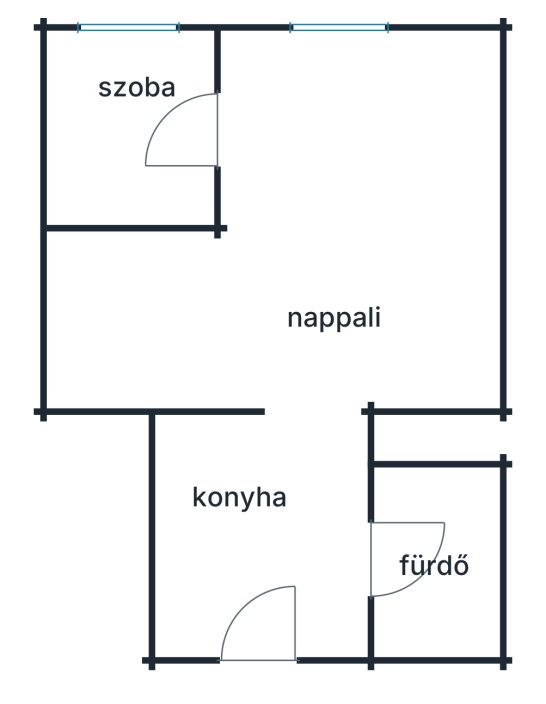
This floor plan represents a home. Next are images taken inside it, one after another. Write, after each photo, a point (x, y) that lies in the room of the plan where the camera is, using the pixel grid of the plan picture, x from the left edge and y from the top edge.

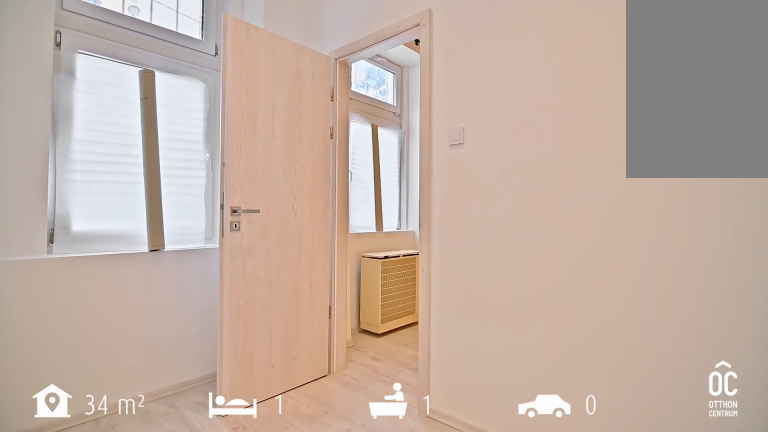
(128, 127)
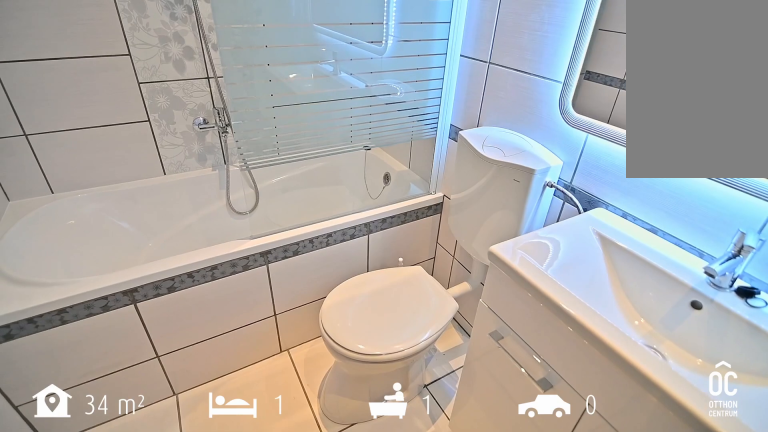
(437, 560)
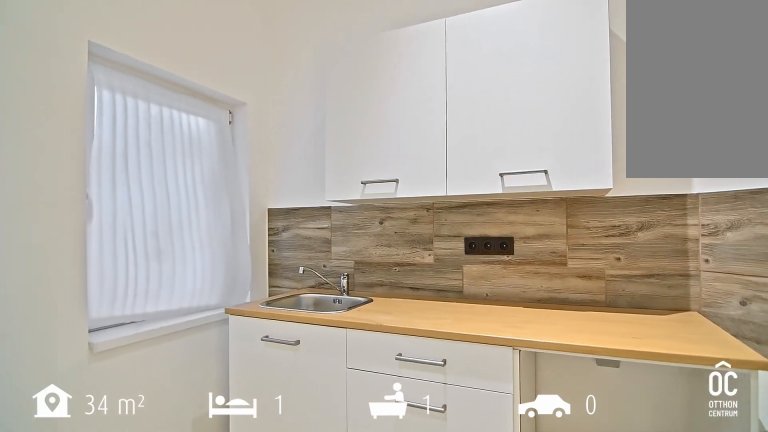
(258, 538)
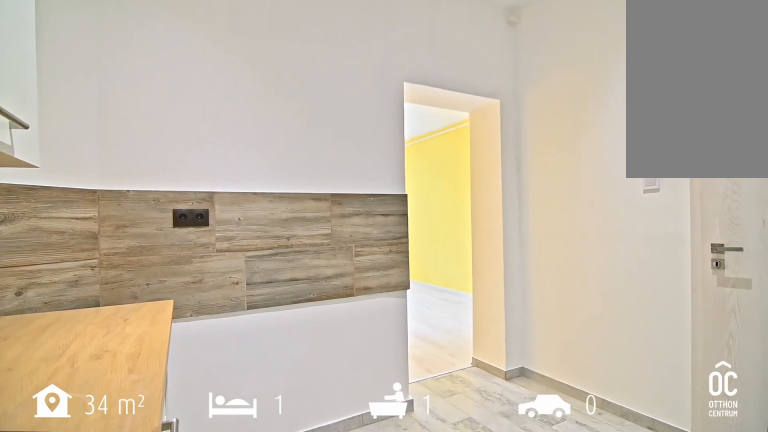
(258, 538)
